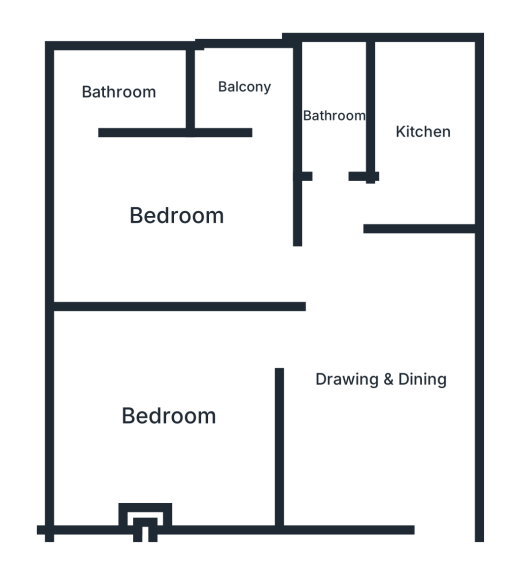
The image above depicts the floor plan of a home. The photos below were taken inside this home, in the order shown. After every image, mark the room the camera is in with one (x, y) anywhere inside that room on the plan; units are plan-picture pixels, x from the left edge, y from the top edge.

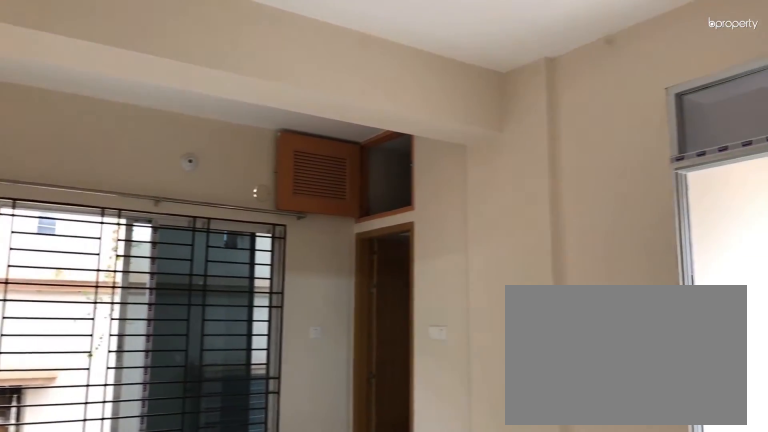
(178, 212)
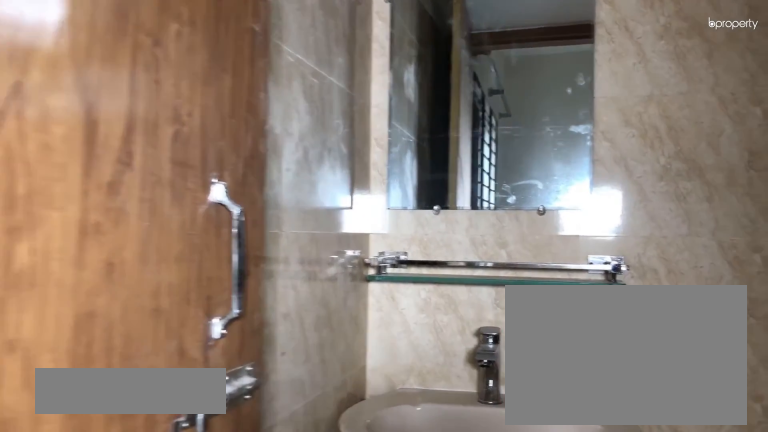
(118, 92)
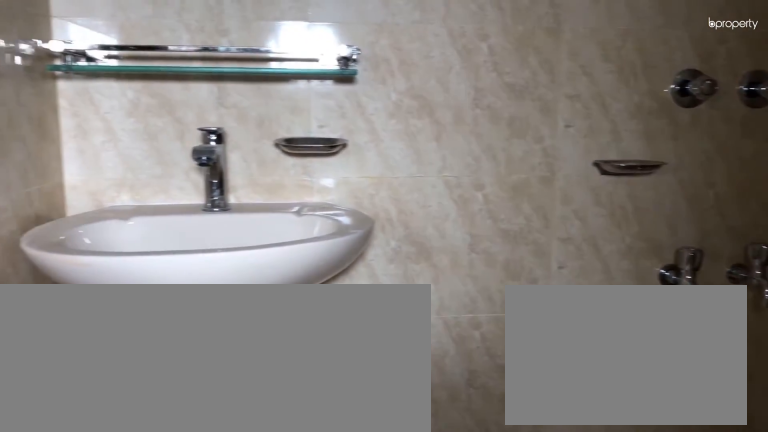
(118, 92)
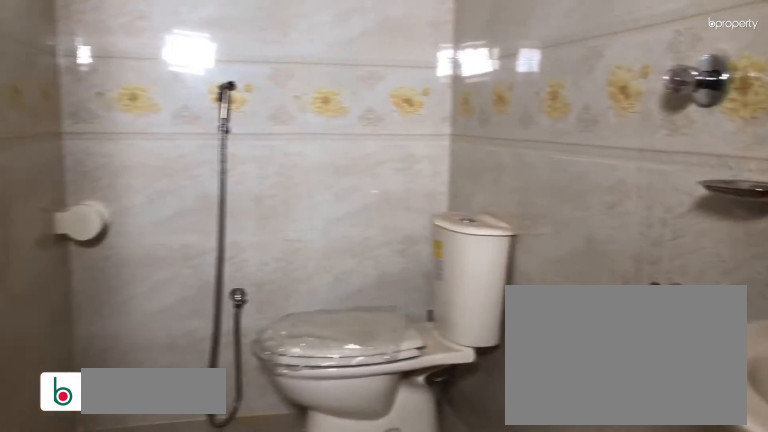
(332, 116)
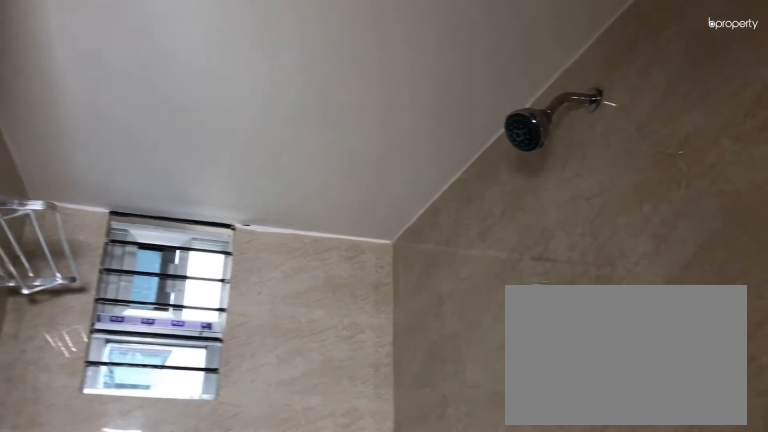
(332, 116)
